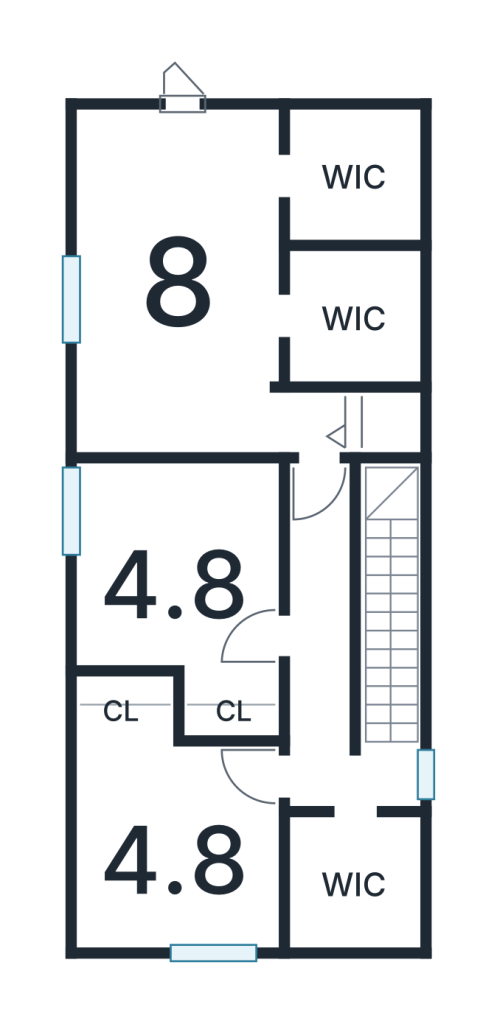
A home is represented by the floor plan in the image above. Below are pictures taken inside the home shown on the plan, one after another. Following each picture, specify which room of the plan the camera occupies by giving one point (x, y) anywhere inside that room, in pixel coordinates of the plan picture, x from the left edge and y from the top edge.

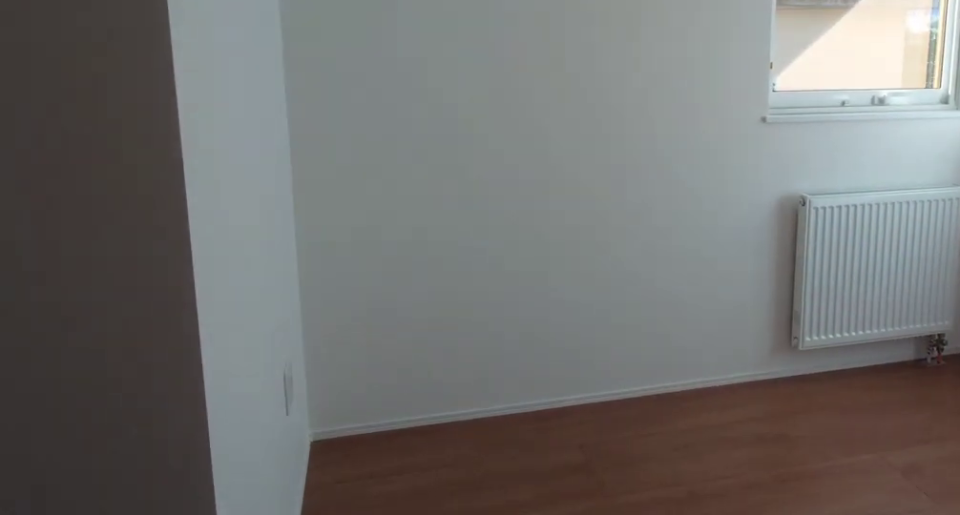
(183, 574)
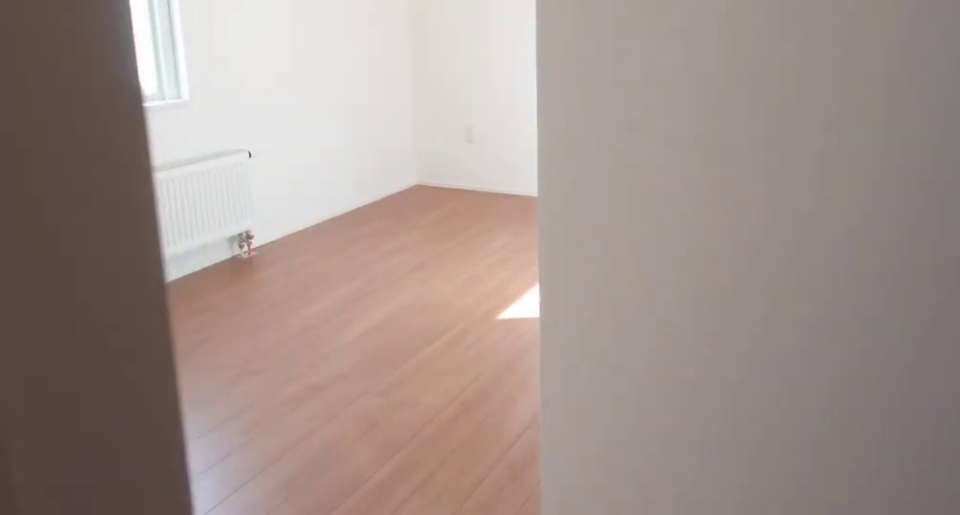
(171, 306)
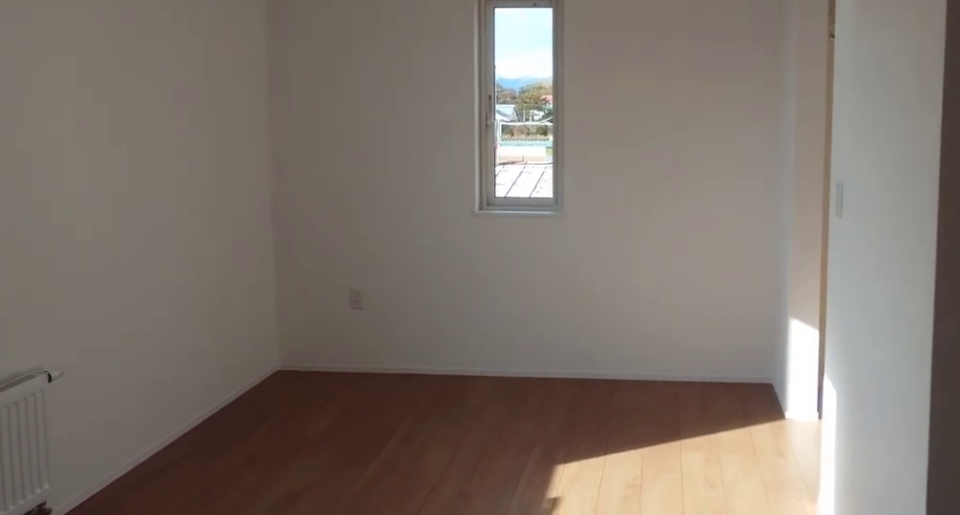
(171, 306)
